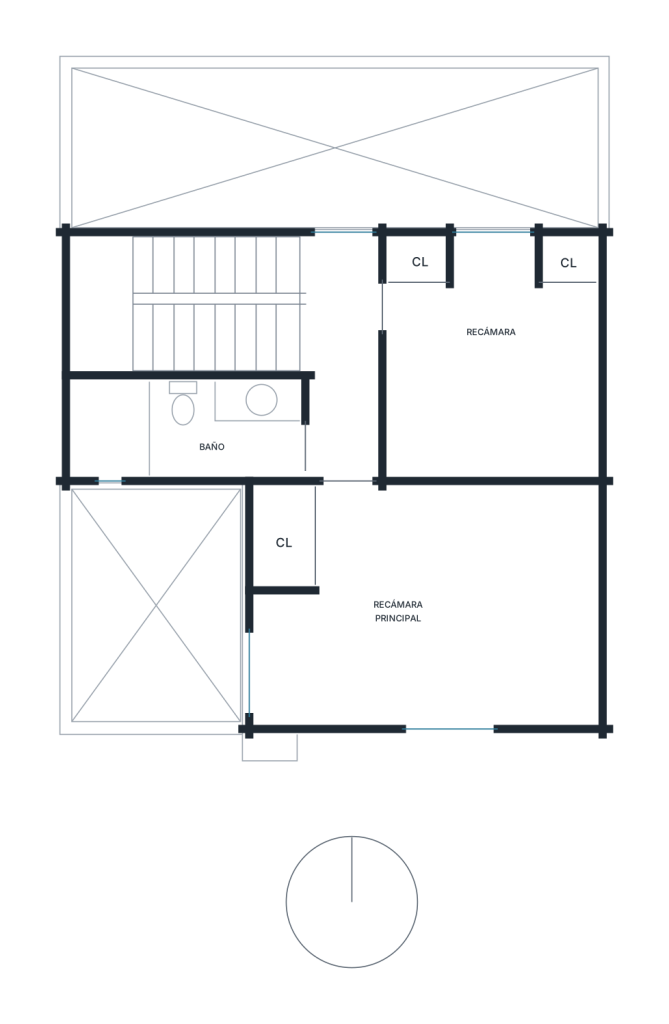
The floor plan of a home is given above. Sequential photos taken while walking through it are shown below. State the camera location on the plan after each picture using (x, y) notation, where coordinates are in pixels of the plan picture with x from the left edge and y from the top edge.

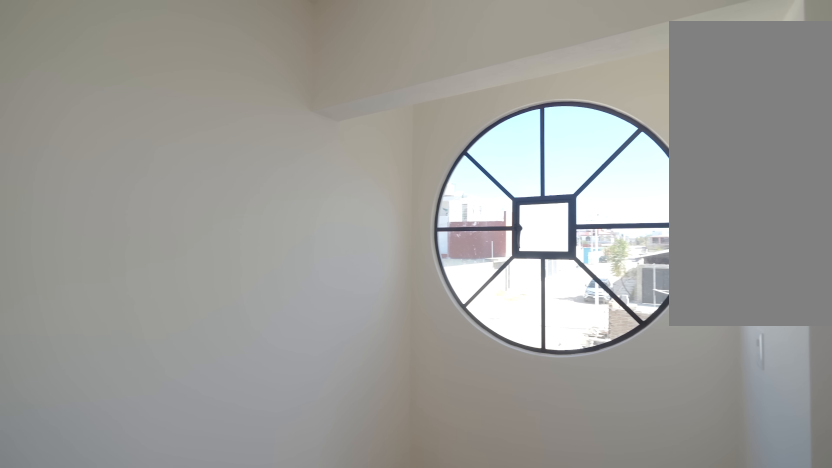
(438, 669)
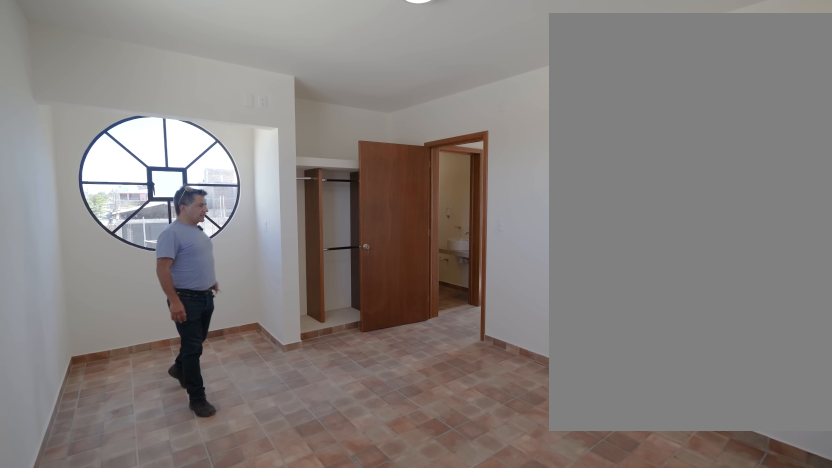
(475, 623)
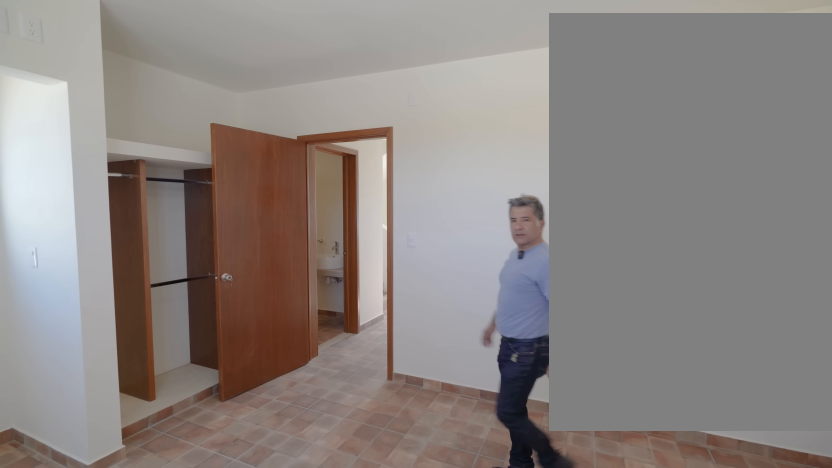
(469, 621)
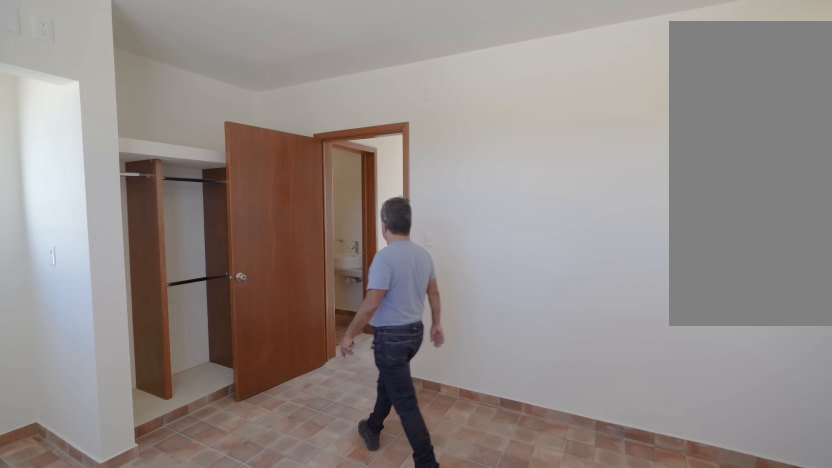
(470, 621)
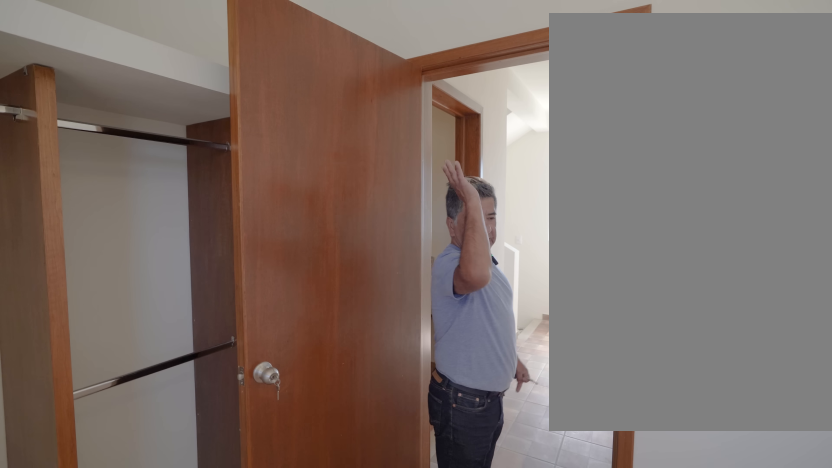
(470, 621)
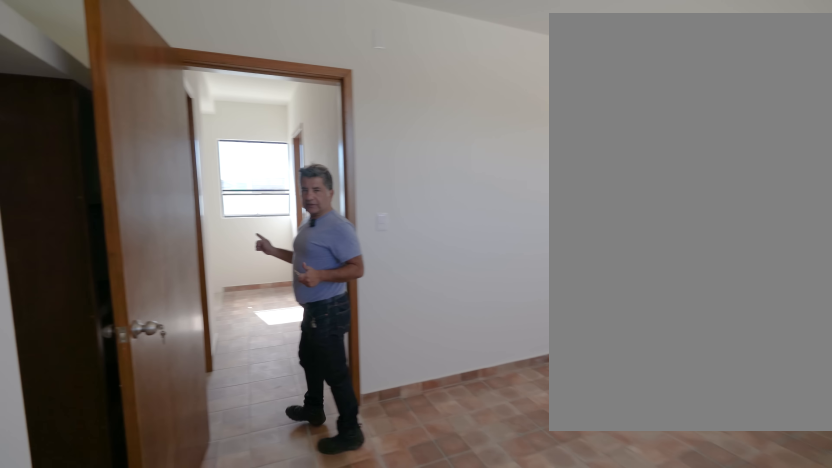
(350, 596)
